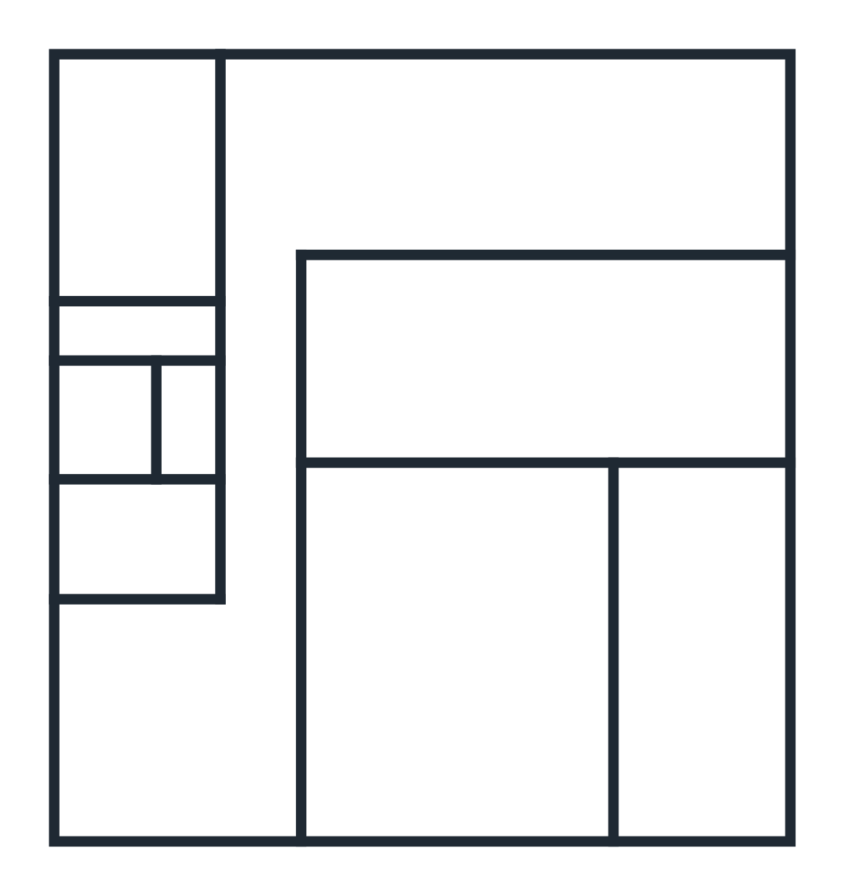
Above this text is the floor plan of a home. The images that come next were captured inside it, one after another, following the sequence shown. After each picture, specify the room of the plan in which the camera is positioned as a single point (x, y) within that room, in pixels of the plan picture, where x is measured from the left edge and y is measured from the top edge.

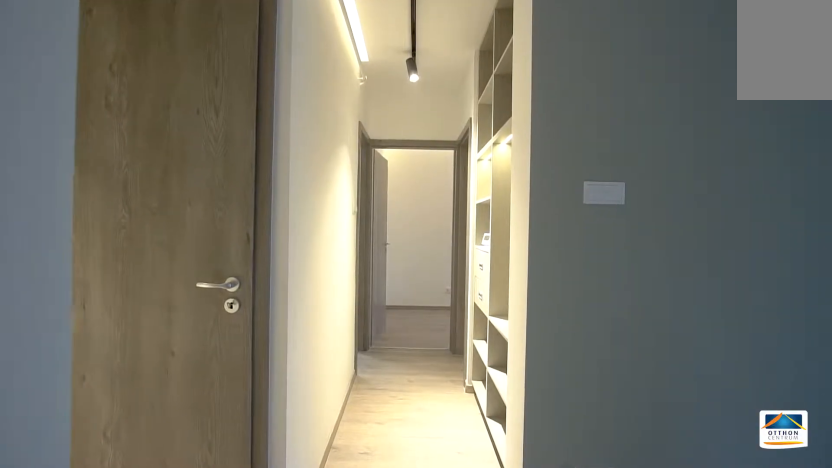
(265, 413)
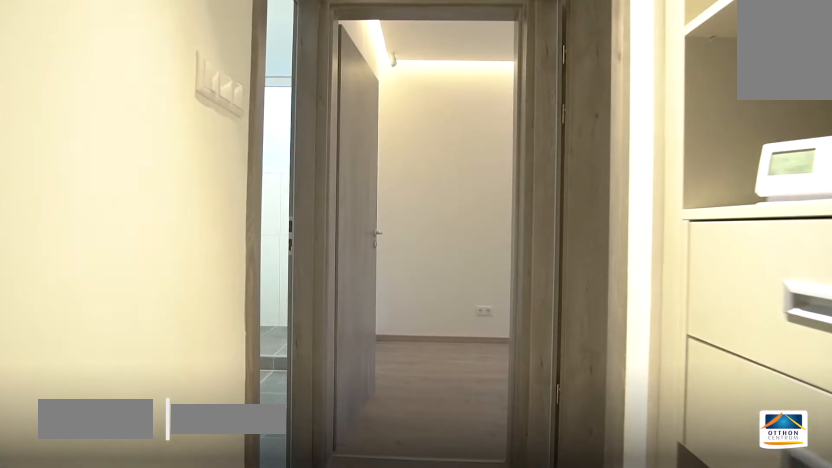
(267, 412)
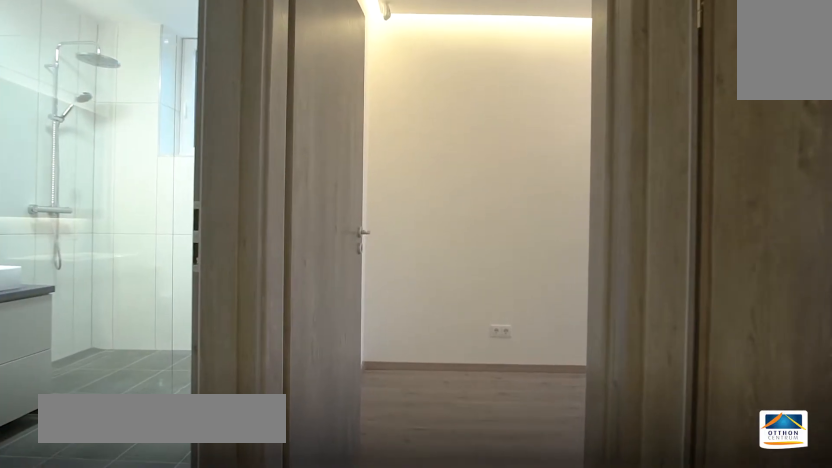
(265, 414)
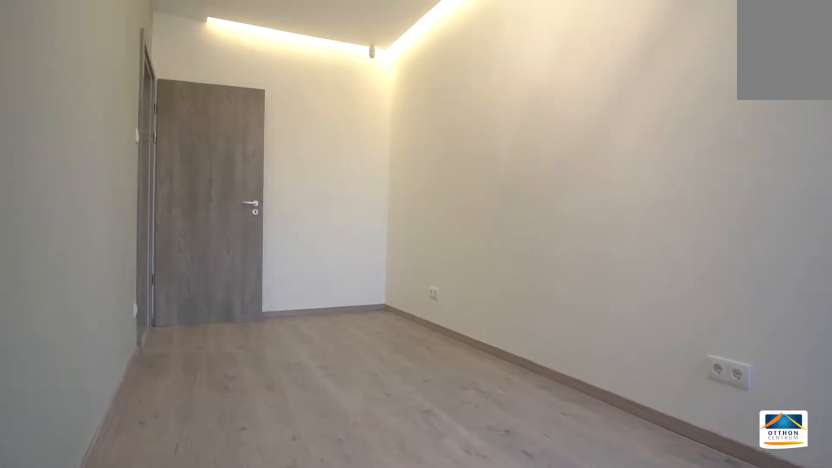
(512, 161)
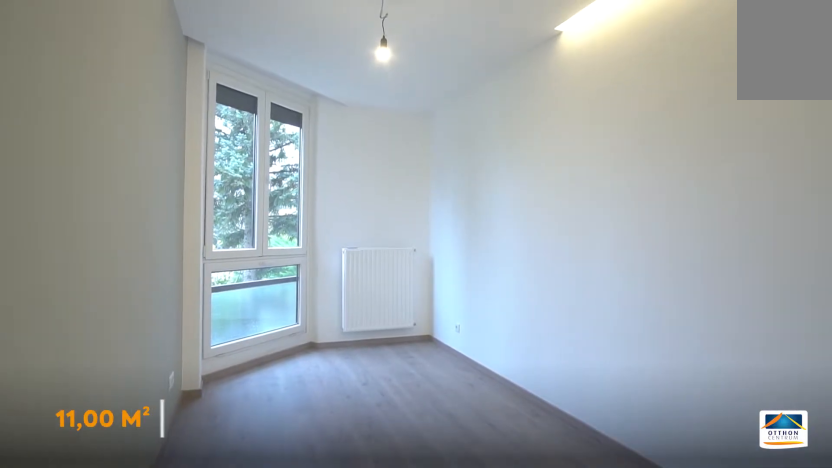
(520, 361)
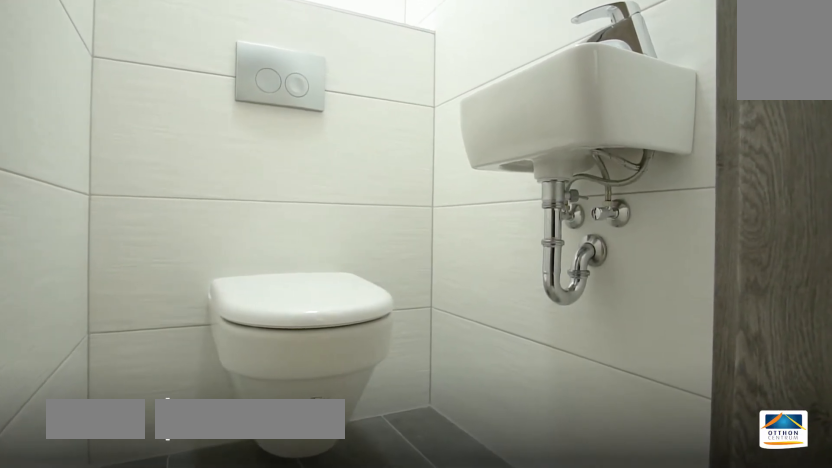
(119, 414)
